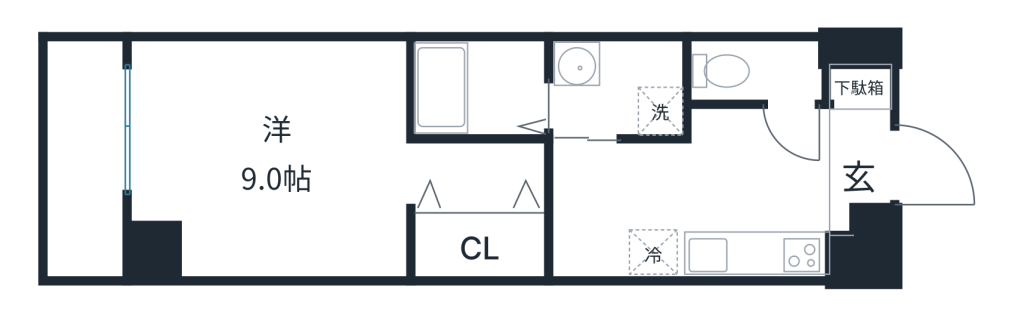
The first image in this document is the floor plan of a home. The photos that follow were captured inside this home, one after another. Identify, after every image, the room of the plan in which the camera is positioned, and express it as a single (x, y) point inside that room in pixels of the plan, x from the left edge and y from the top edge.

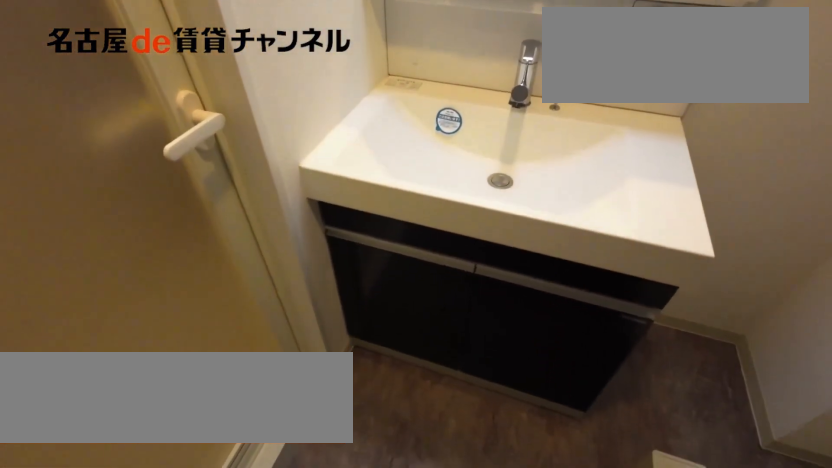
(620, 88)
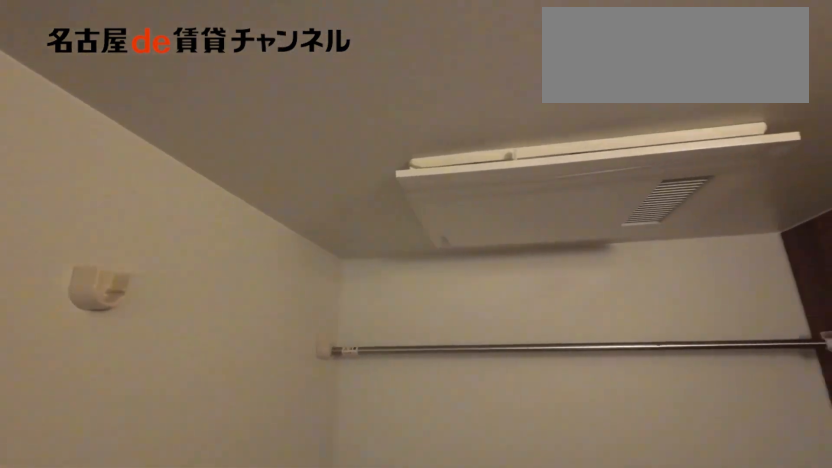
(479, 87)
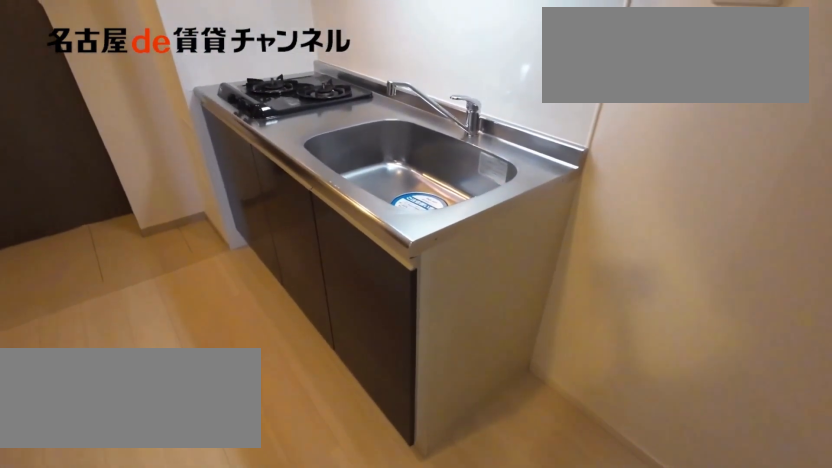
(731, 252)
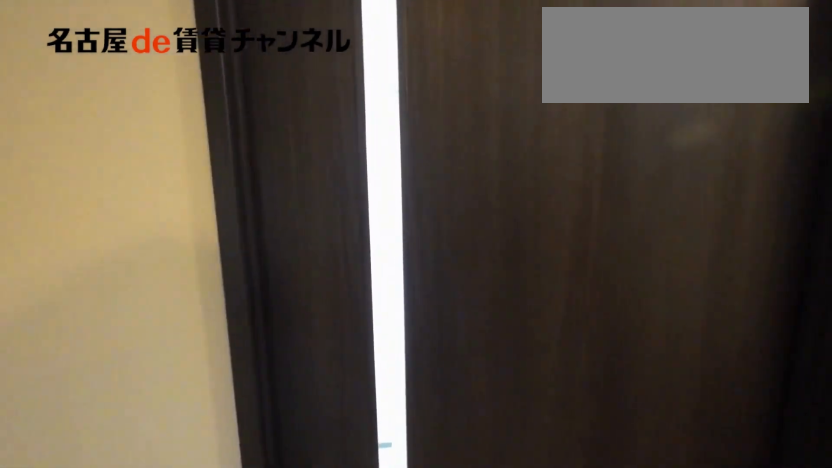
(731, 252)
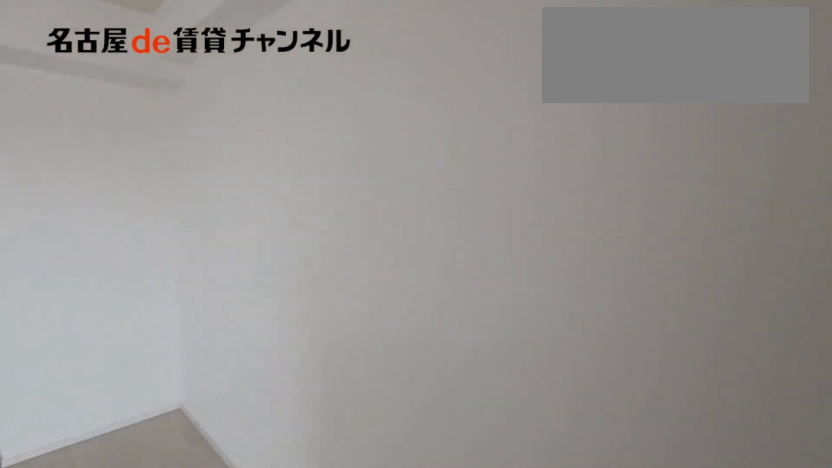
(264, 159)
